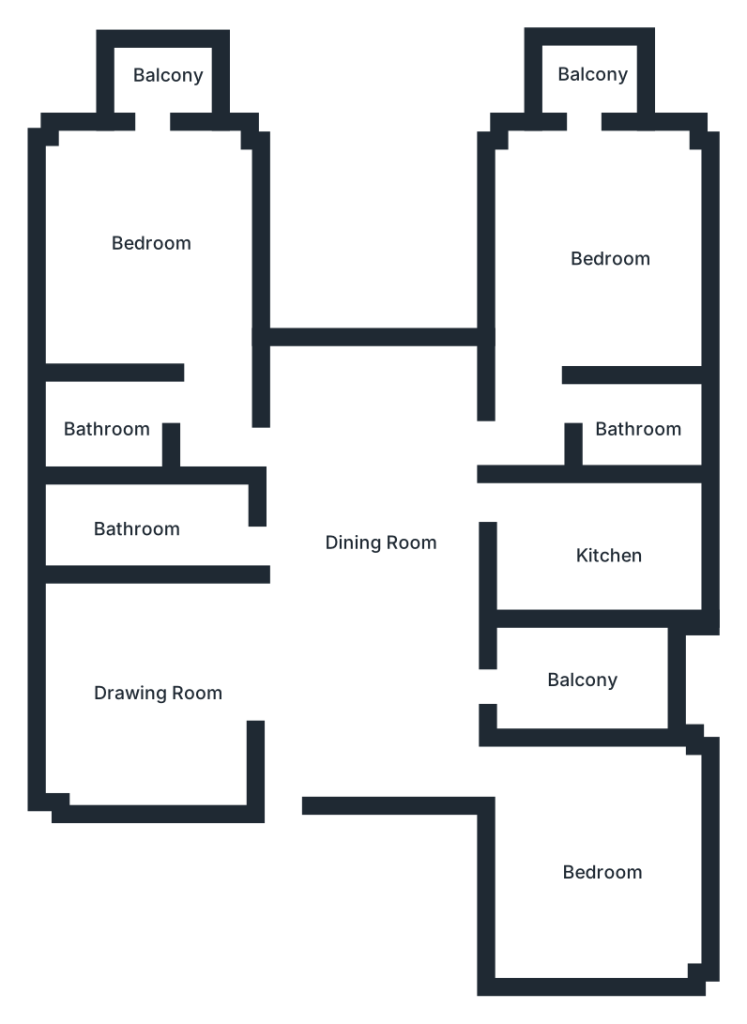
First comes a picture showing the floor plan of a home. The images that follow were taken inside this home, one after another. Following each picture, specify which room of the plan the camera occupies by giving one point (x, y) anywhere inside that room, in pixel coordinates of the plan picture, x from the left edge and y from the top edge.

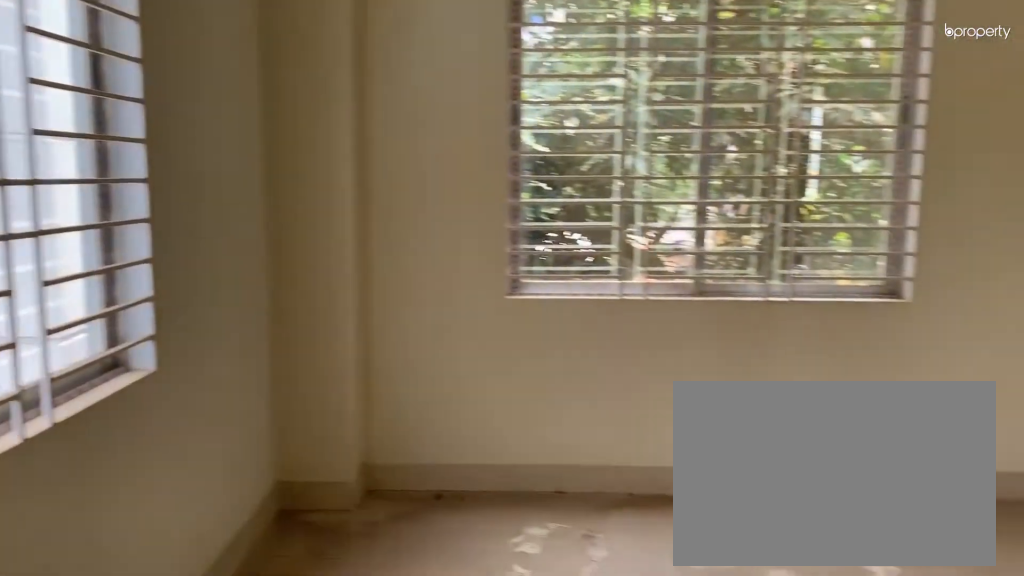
(589, 865)
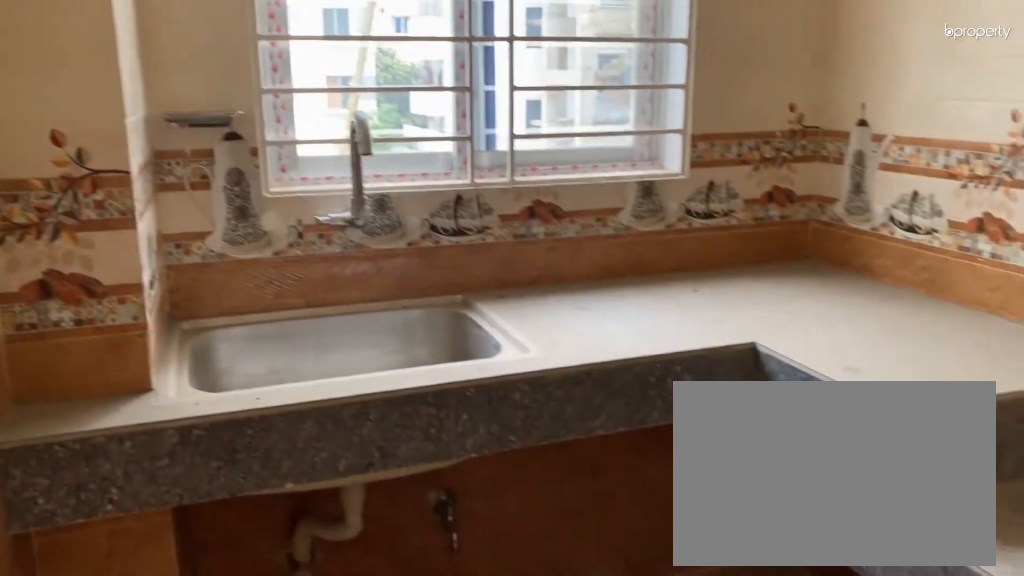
(581, 540)
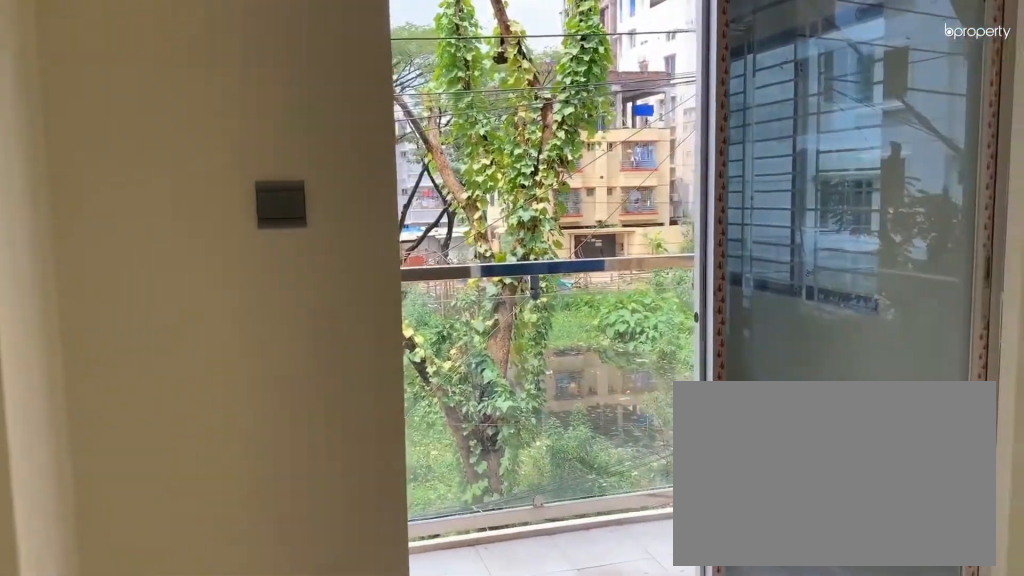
(593, 249)
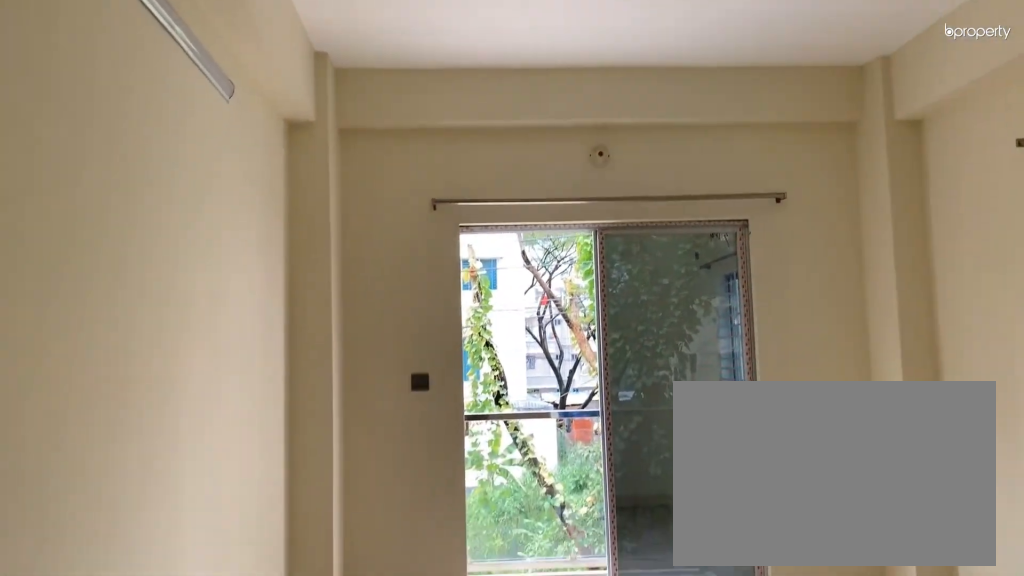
(593, 250)
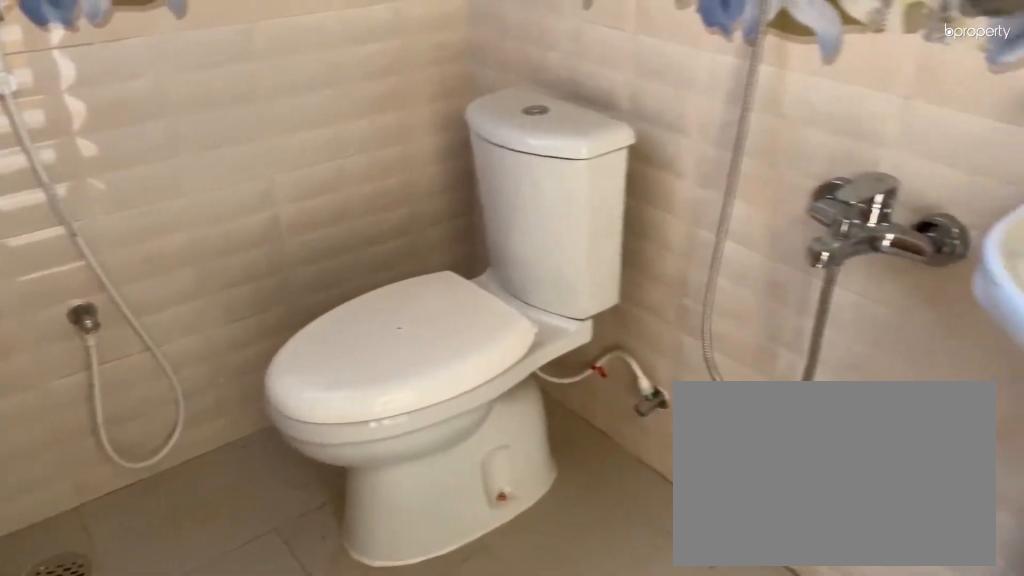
(624, 427)
